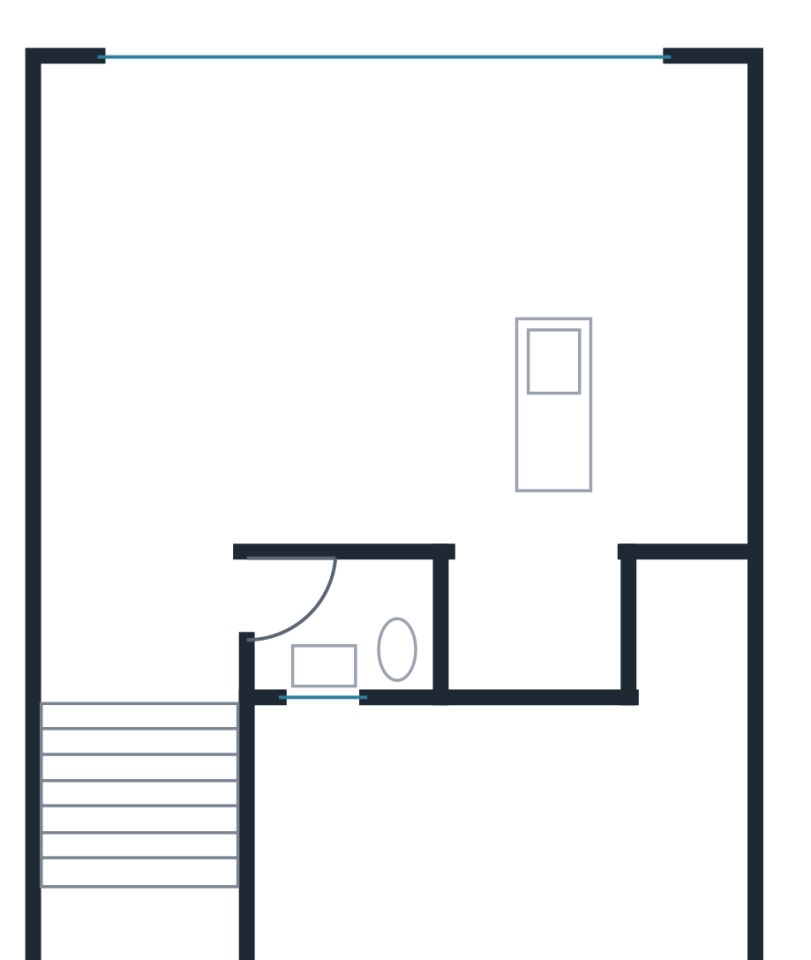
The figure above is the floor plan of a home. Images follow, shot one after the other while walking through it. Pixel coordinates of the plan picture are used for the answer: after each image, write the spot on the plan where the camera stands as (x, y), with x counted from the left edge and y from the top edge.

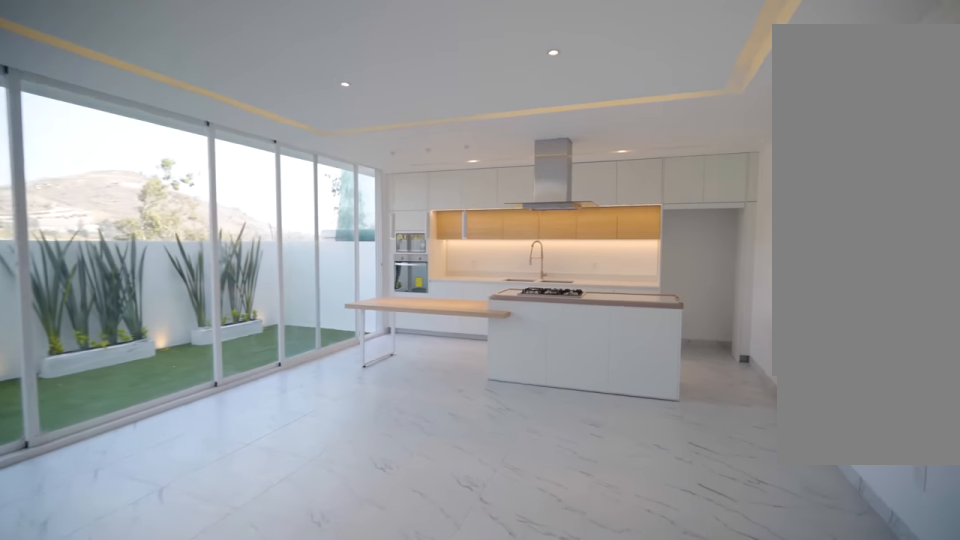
(191, 304)
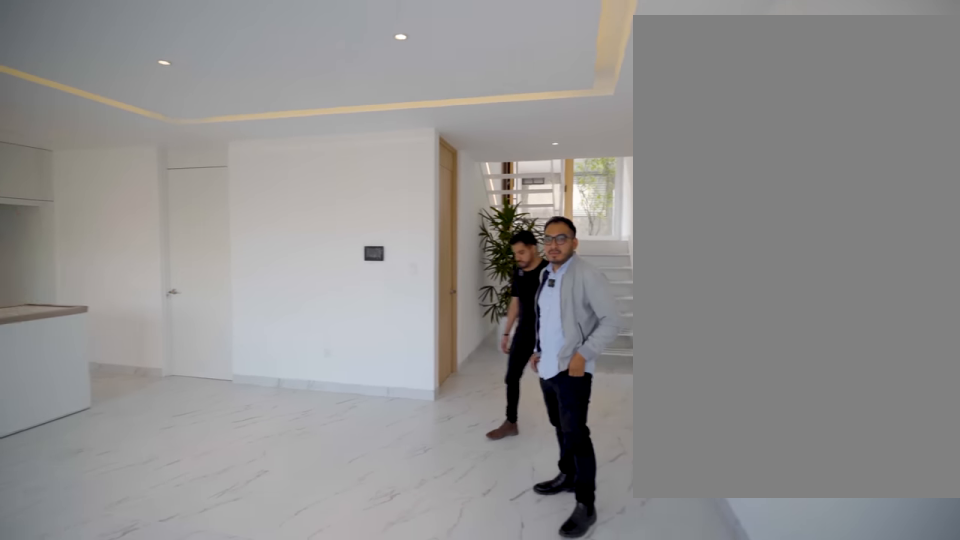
(173, 339)
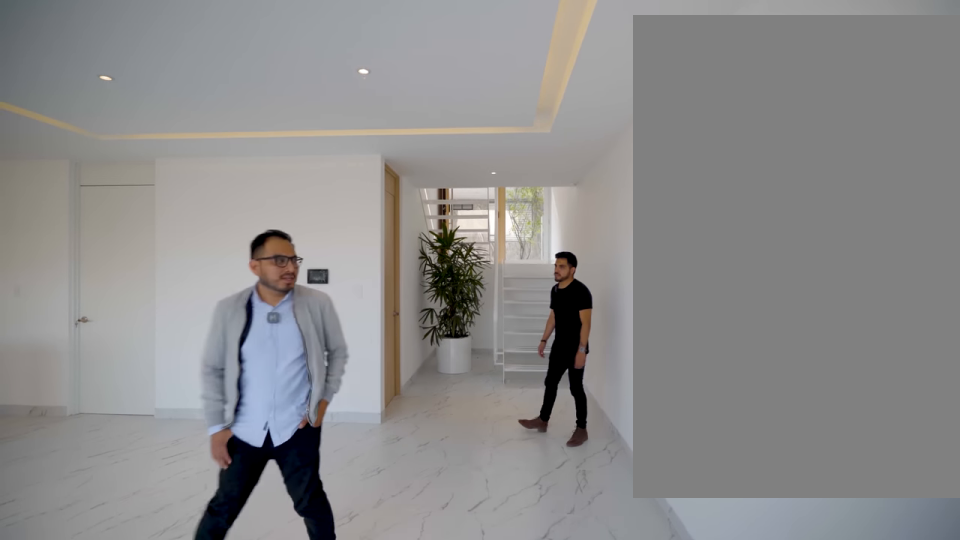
(172, 339)
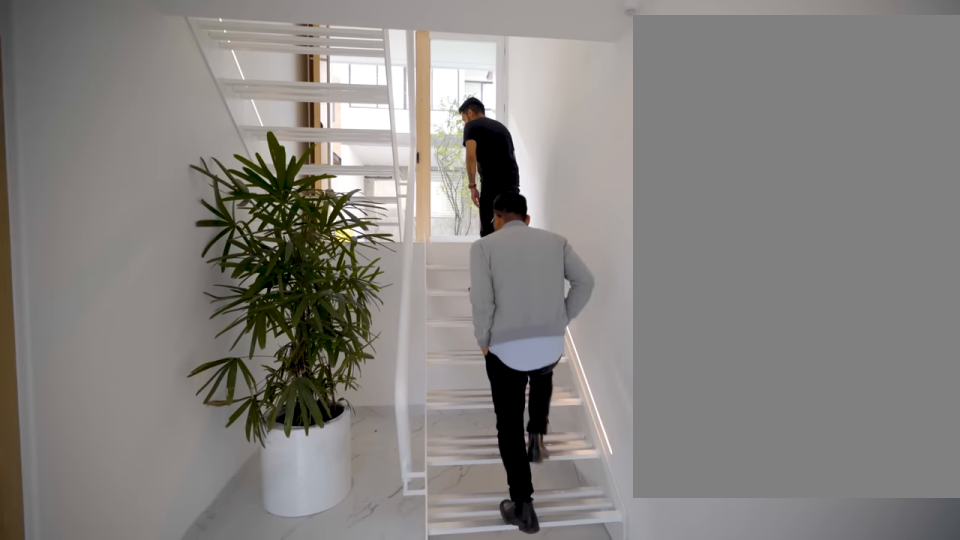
(105, 625)
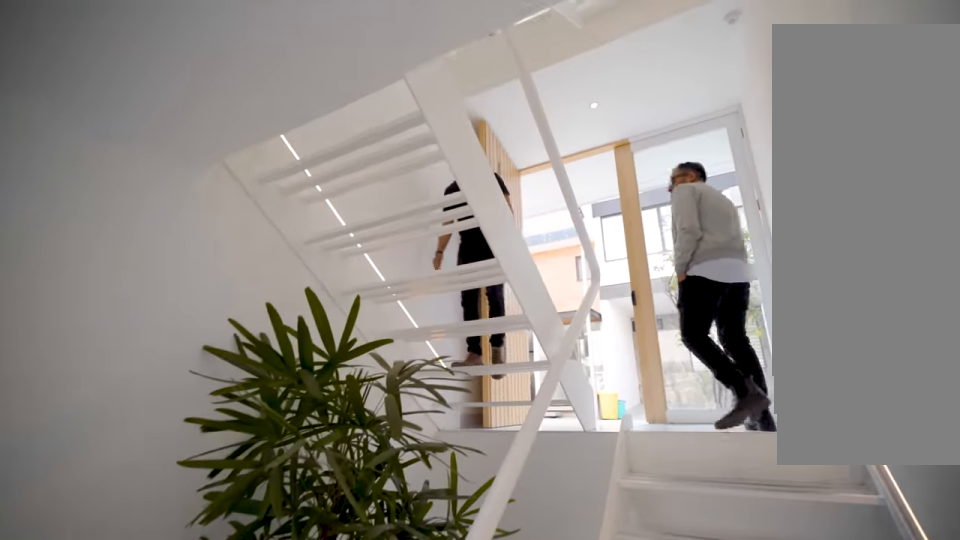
(84, 712)
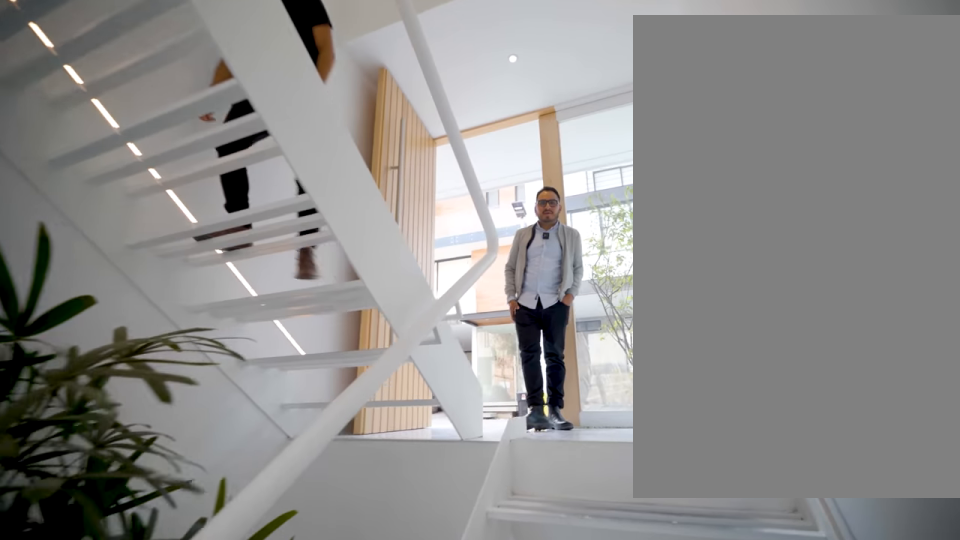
(80, 734)
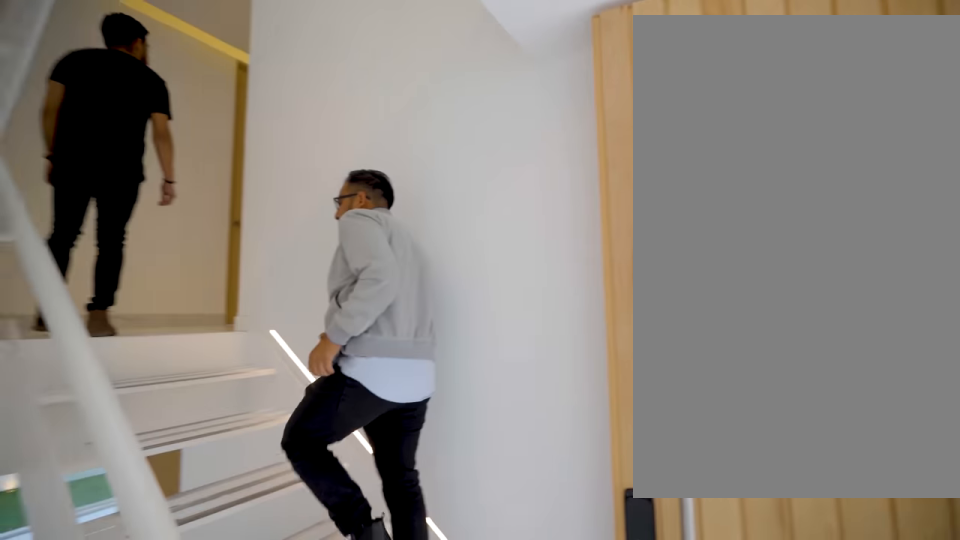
(208, 864)
